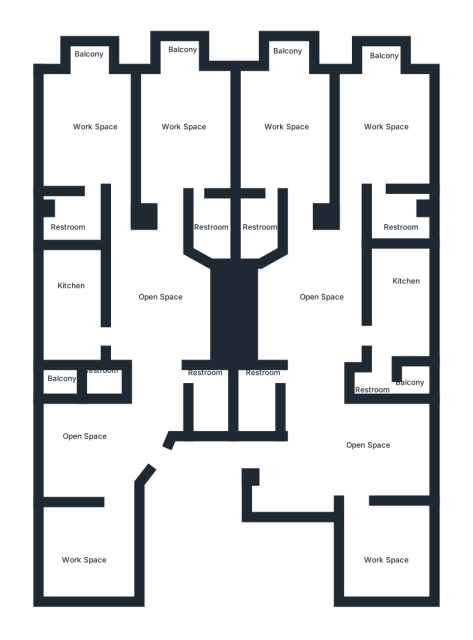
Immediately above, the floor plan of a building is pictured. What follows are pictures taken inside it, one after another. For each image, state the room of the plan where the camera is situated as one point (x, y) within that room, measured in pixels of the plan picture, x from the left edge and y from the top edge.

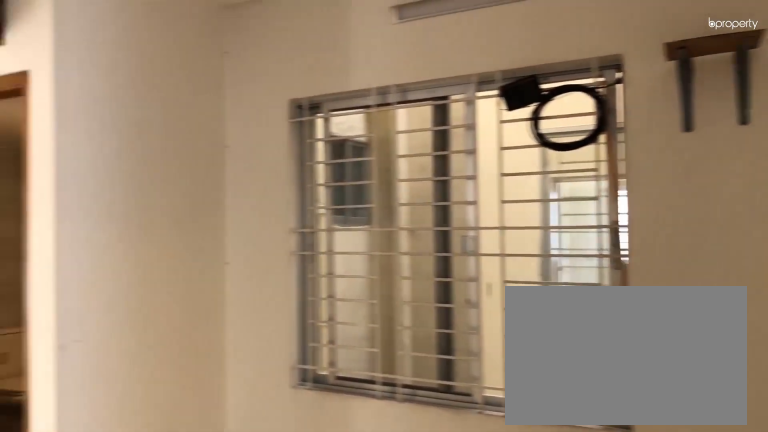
(334, 277)
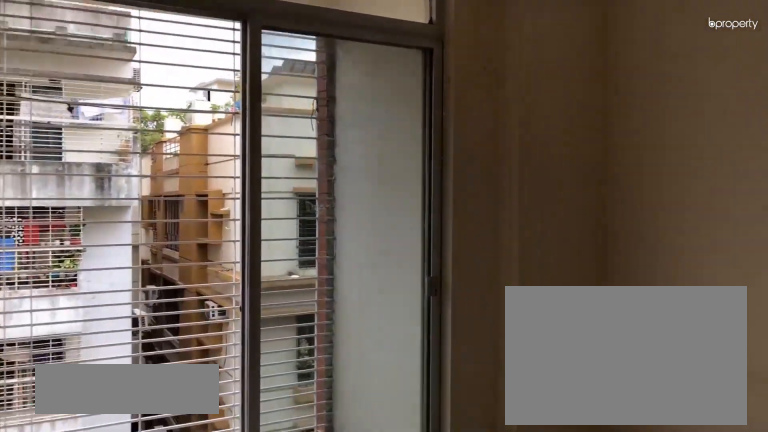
(381, 128)
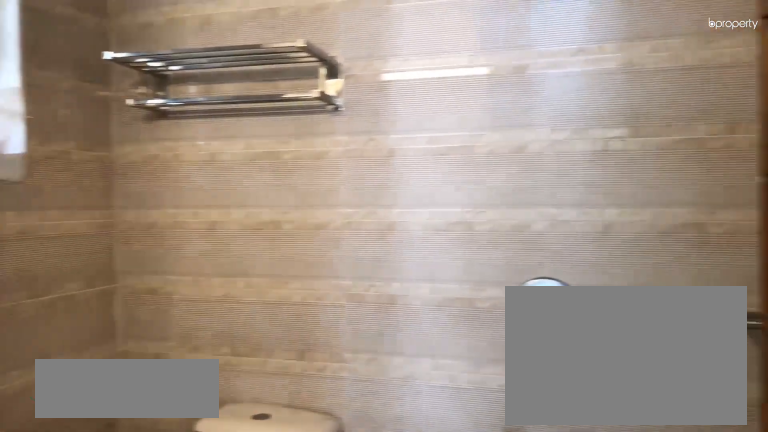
(393, 212)
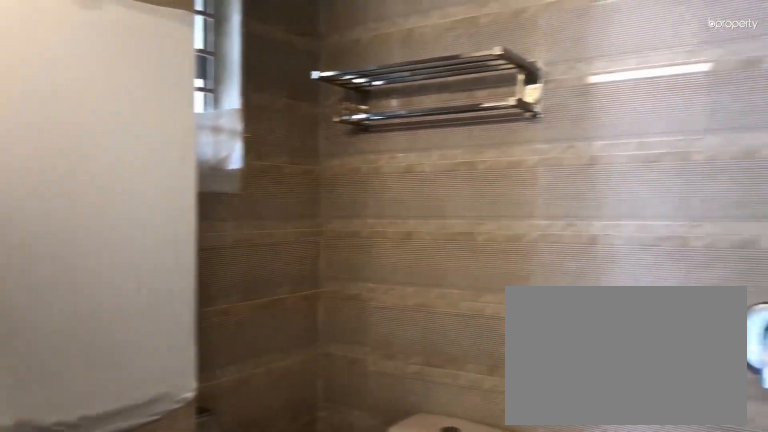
(393, 212)
